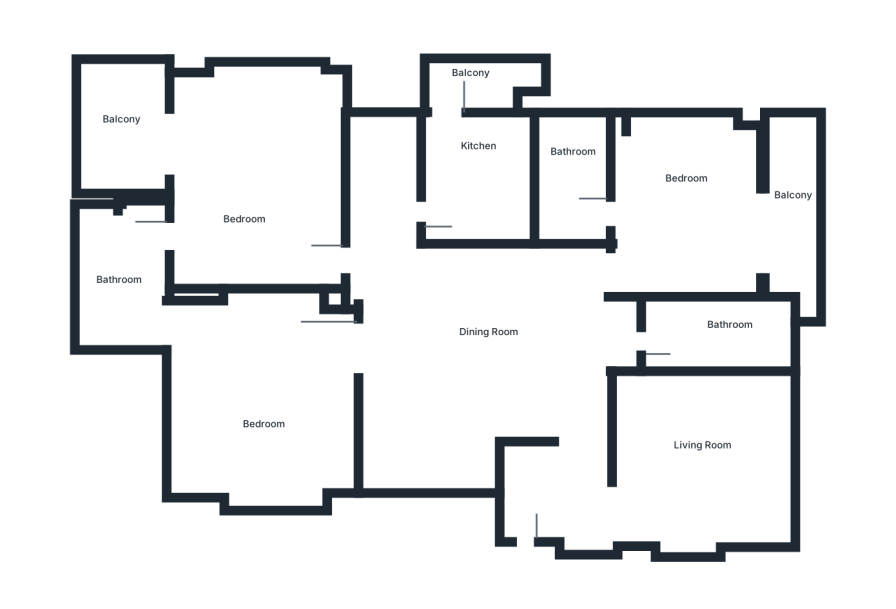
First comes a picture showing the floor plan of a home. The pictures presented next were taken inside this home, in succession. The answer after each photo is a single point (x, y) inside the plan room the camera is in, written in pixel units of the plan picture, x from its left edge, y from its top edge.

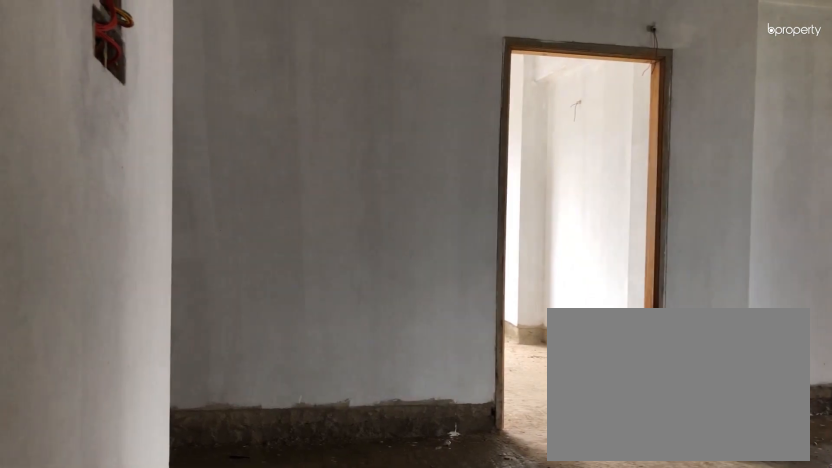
(487, 360)
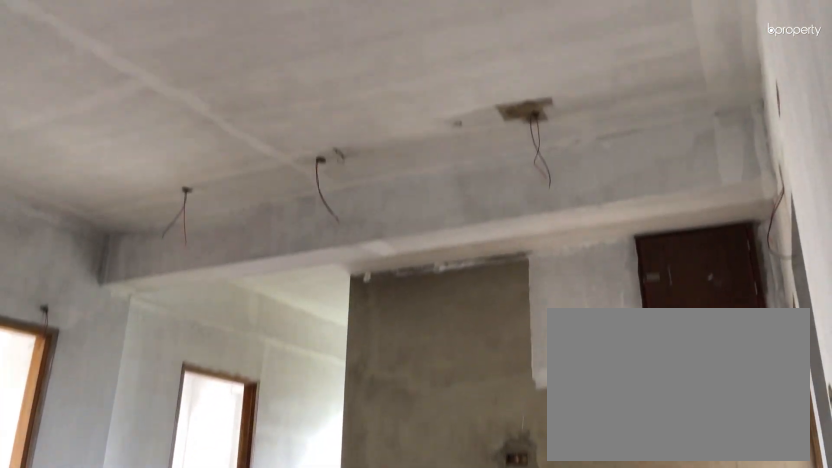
(487, 360)
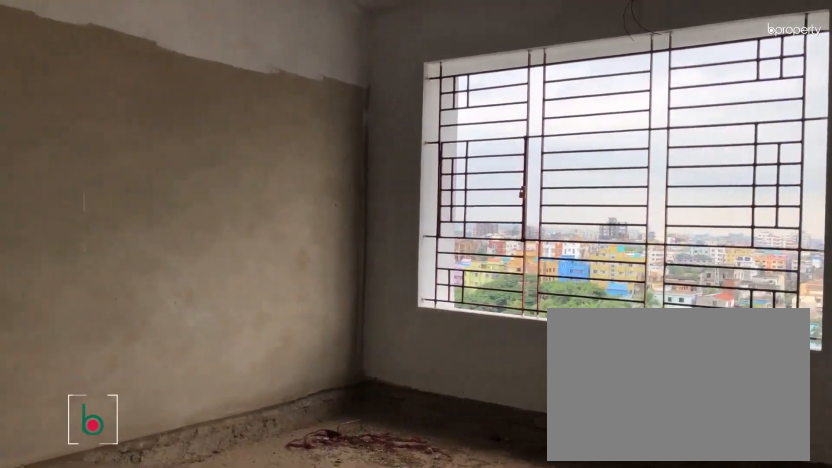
(700, 450)
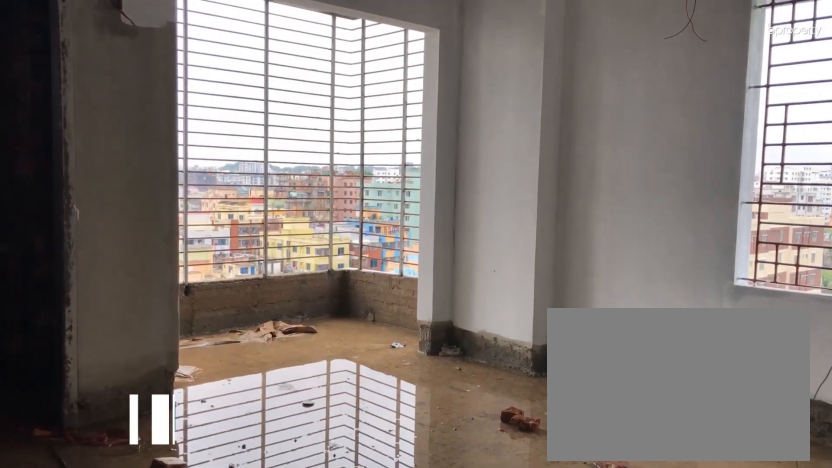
(239, 193)
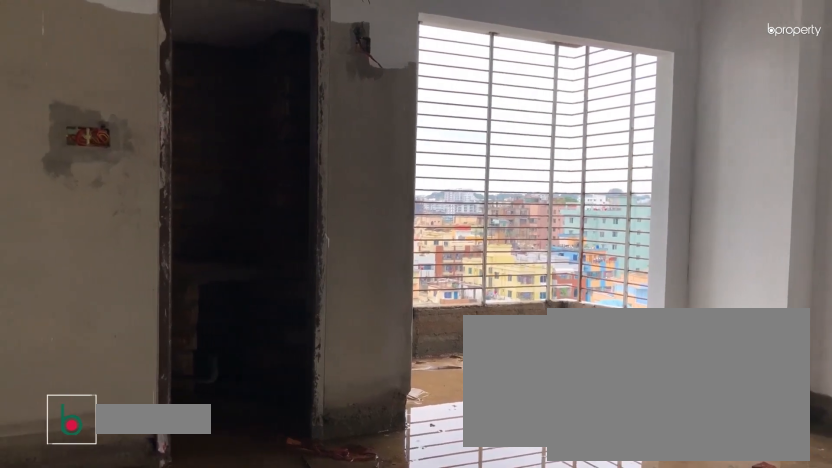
(239, 193)
